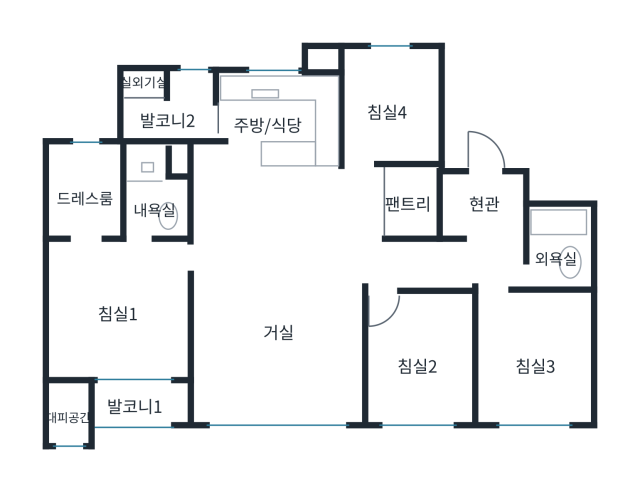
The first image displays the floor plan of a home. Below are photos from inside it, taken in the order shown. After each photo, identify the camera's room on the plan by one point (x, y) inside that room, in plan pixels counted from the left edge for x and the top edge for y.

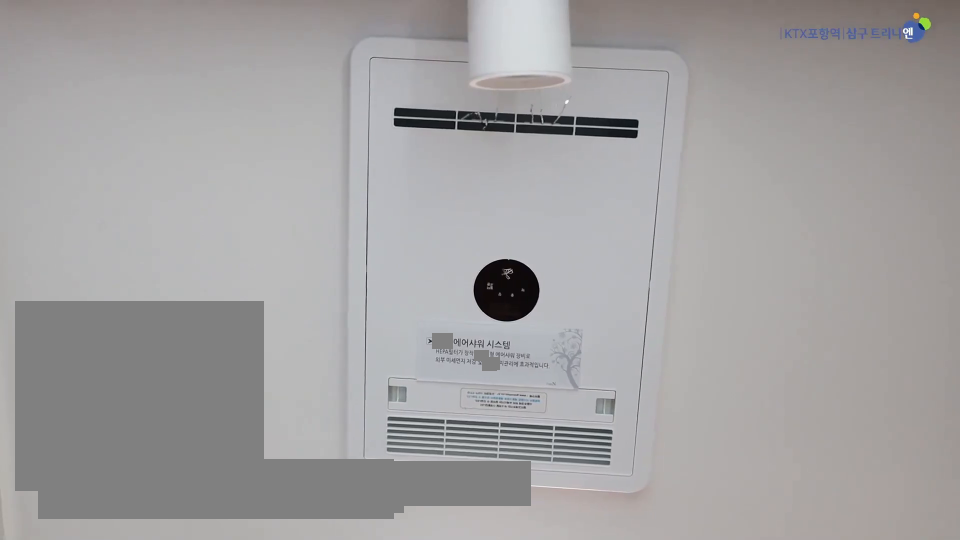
(479, 209)
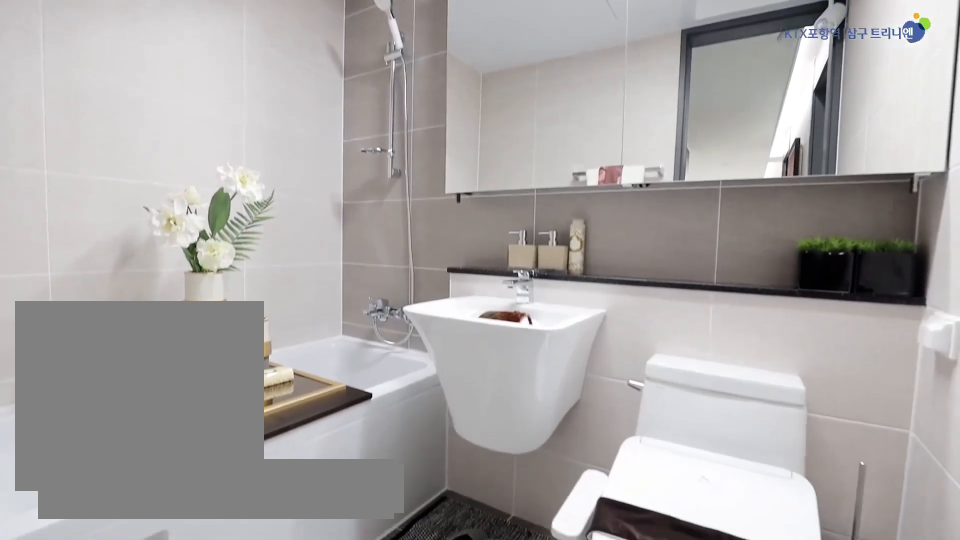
(561, 247)
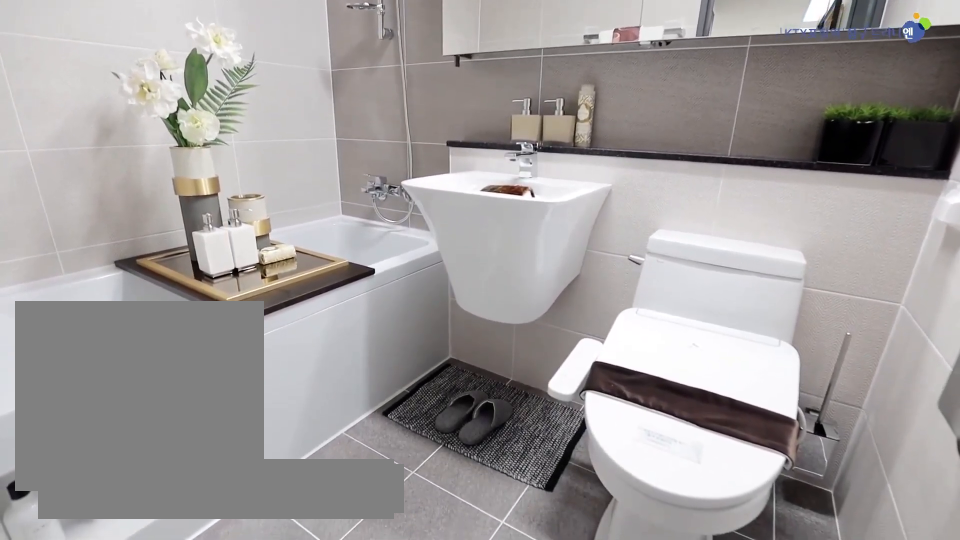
(561, 247)
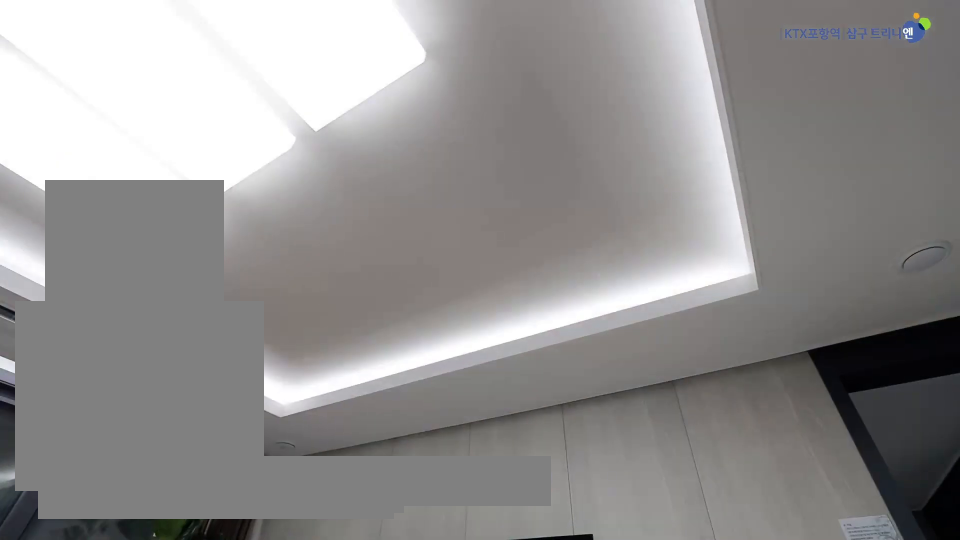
(278, 334)
